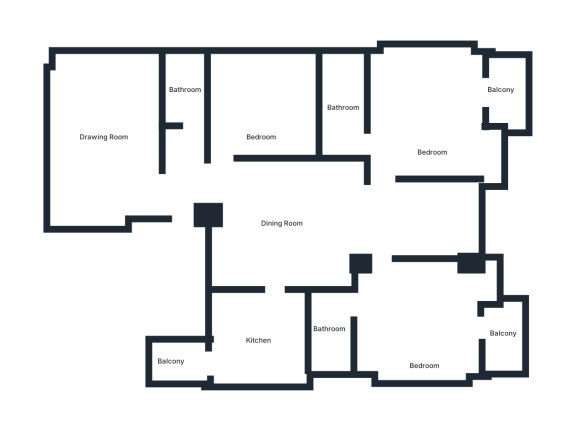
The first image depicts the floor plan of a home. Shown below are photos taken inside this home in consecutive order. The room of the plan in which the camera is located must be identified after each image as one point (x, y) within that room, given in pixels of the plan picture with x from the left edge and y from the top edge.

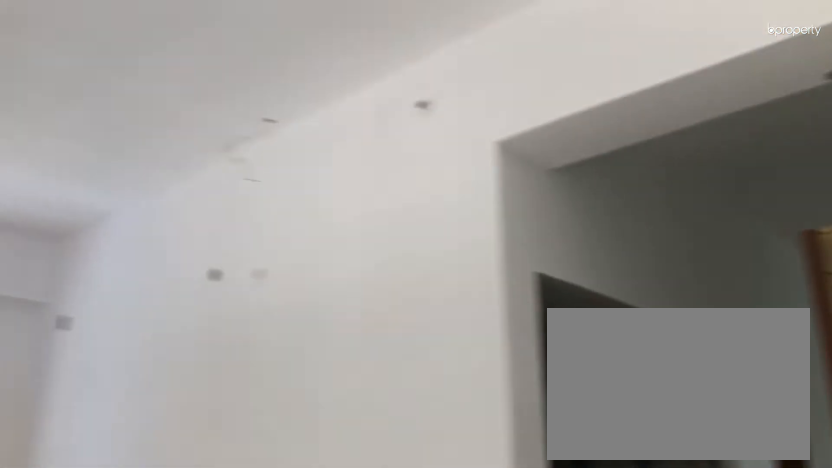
(100, 145)
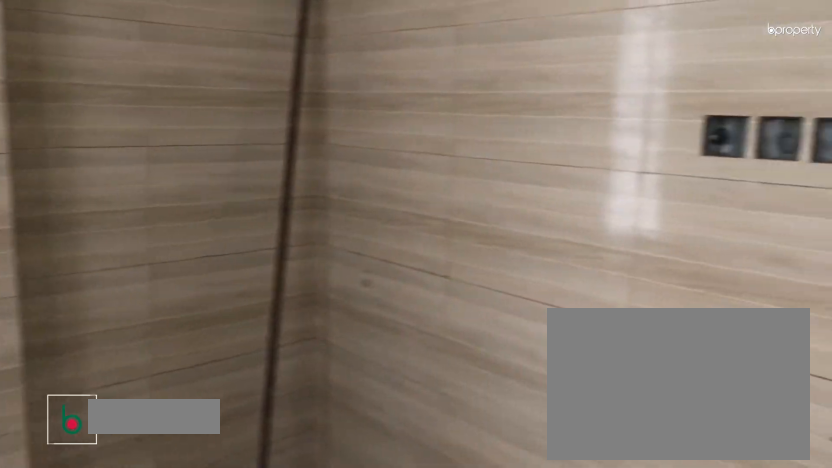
(256, 339)
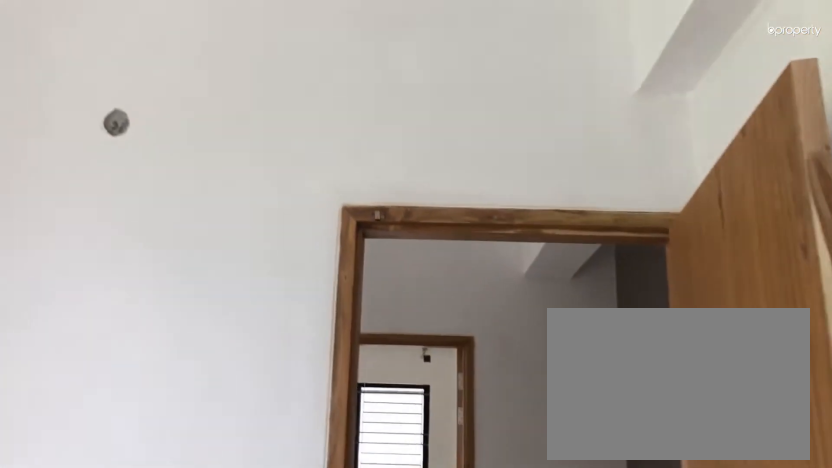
(431, 126)
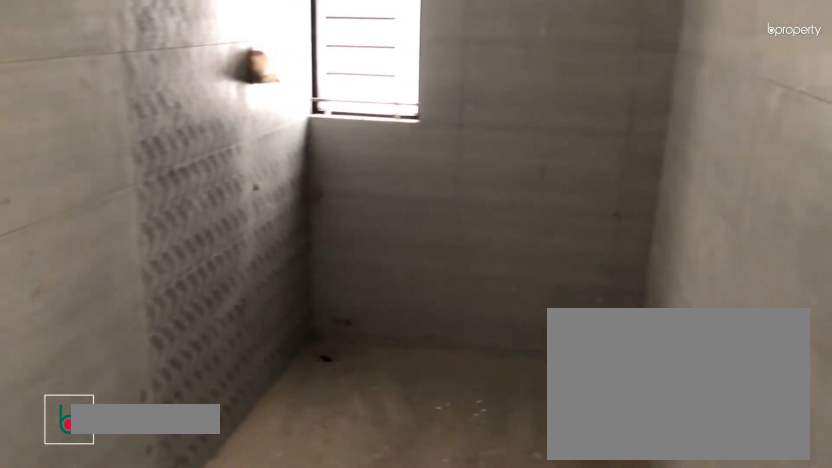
(344, 115)
